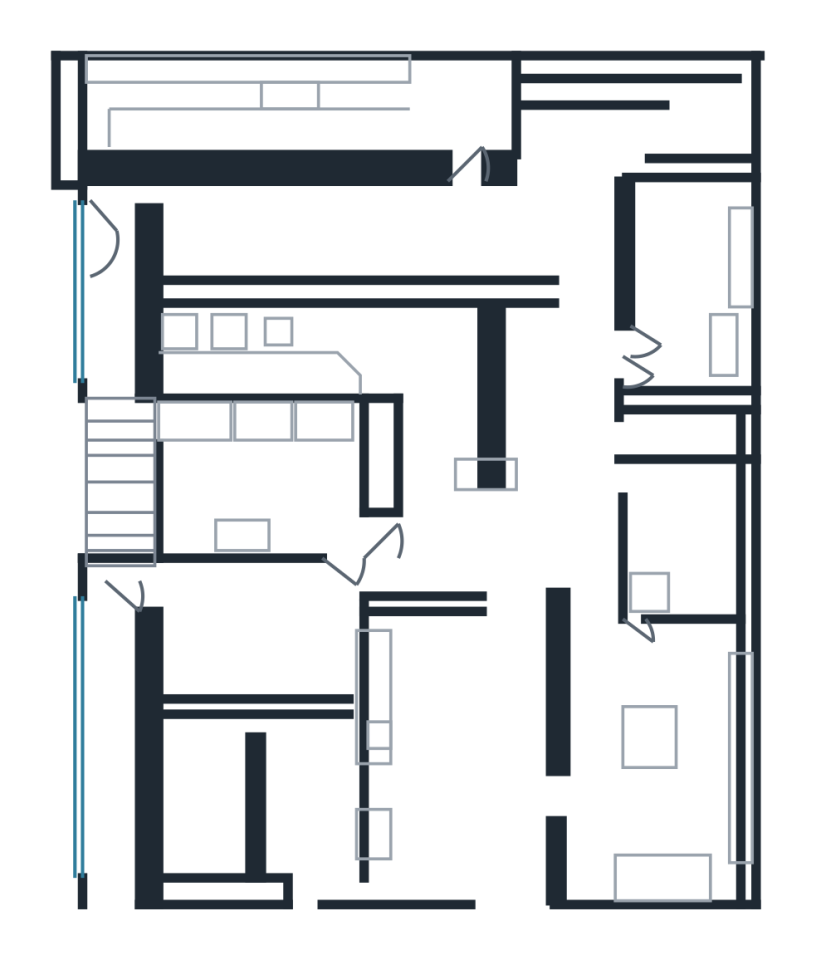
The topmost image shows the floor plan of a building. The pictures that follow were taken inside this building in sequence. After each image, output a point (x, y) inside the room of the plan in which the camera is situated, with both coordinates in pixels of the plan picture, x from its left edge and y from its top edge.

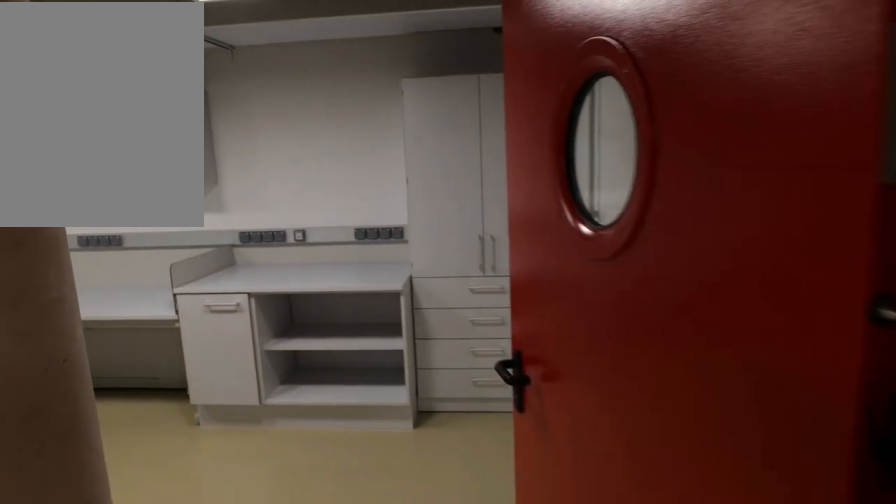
(694, 285)
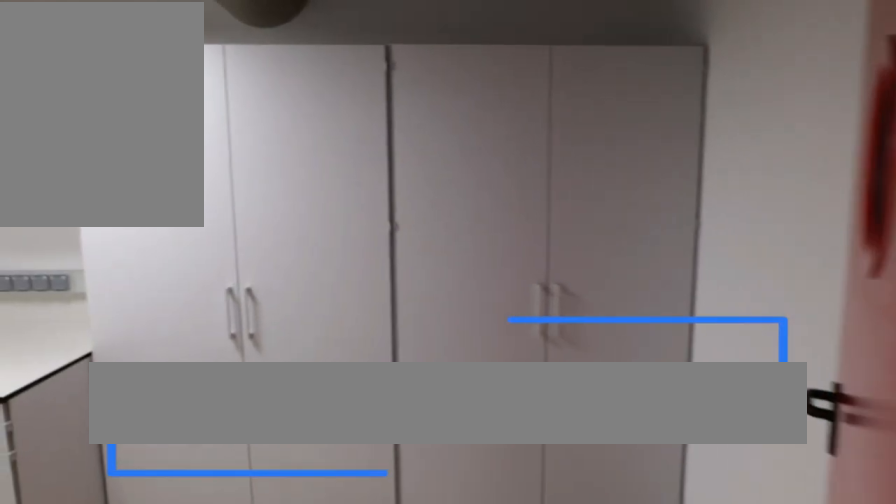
(291, 102)
